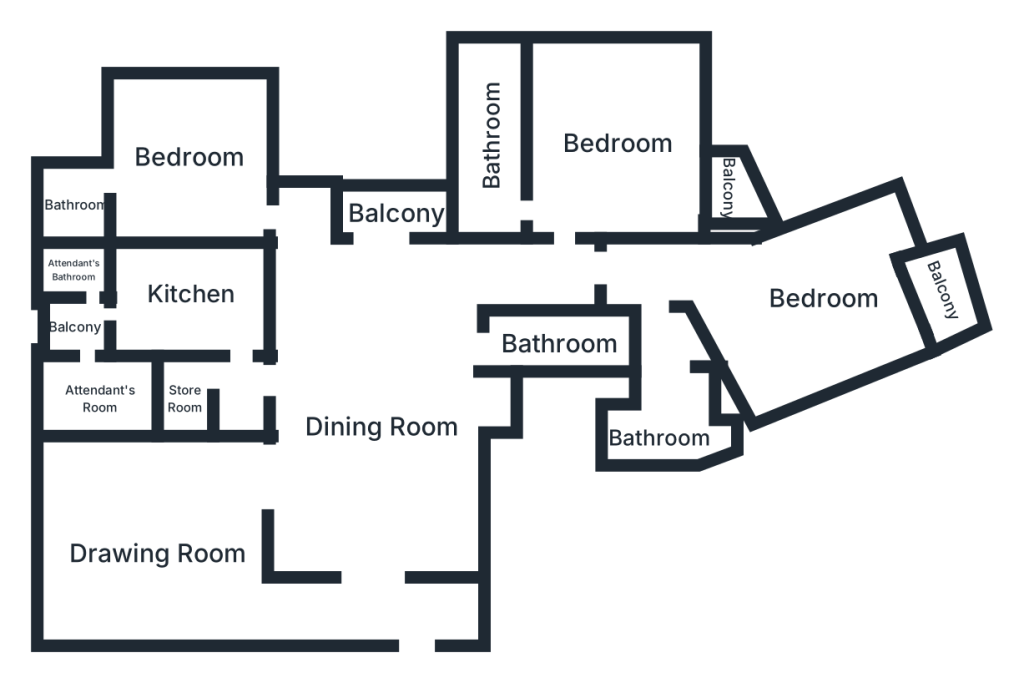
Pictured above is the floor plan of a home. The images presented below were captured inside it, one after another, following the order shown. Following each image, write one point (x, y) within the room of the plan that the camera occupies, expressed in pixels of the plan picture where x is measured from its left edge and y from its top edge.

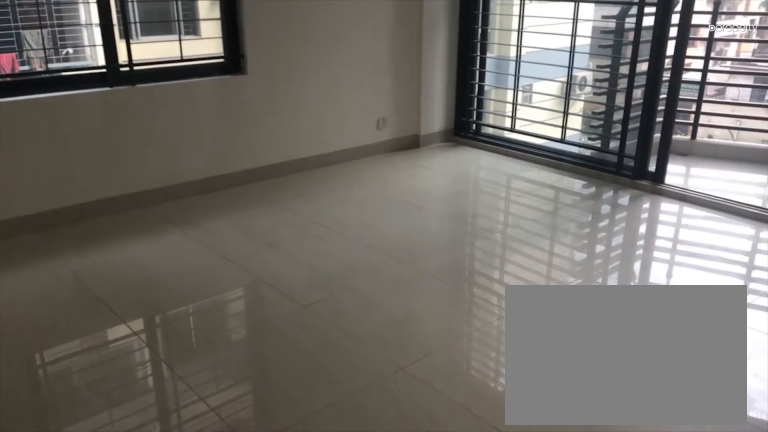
(618, 148)
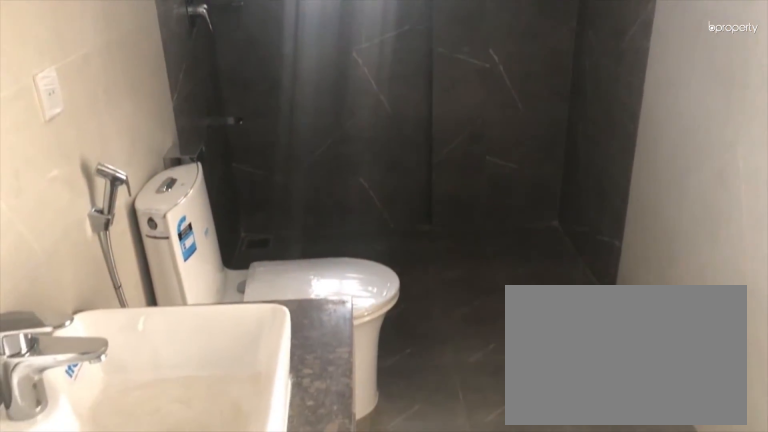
(493, 132)
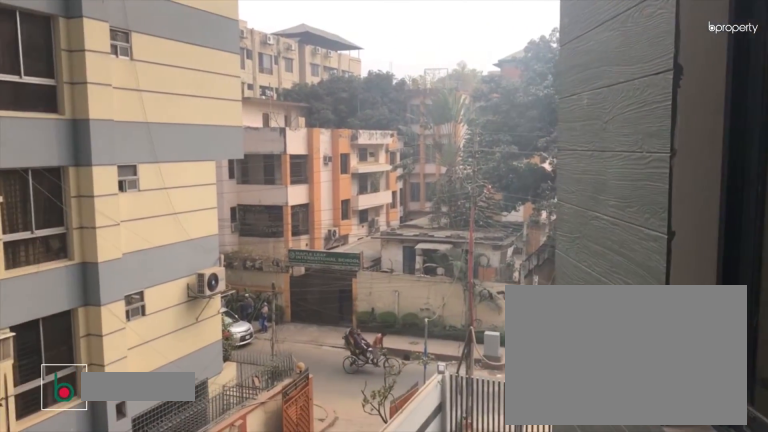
(727, 183)
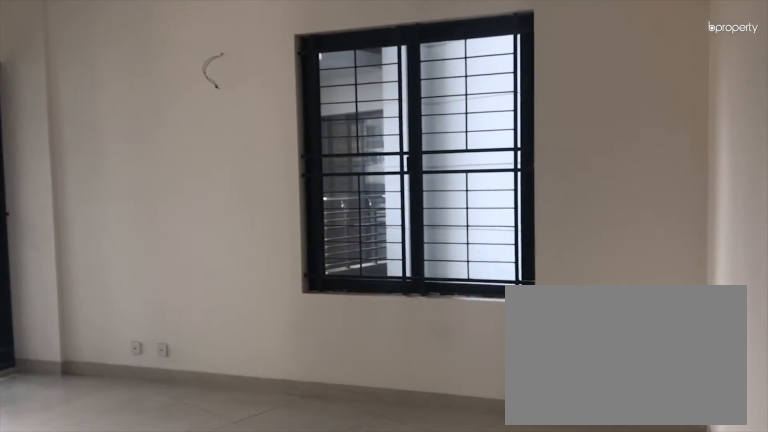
(822, 298)
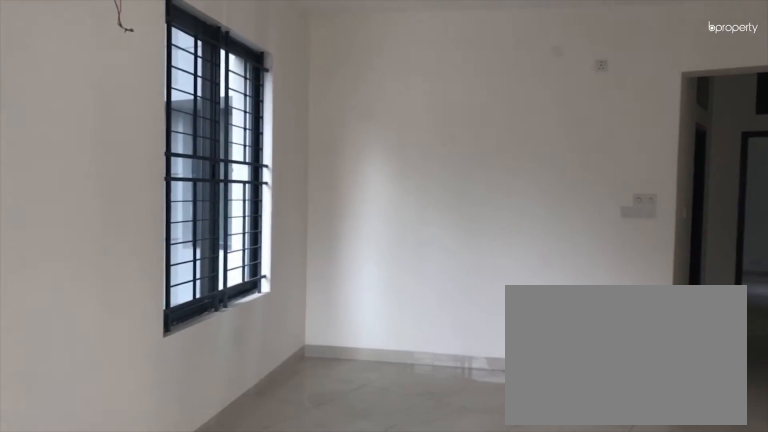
(822, 298)
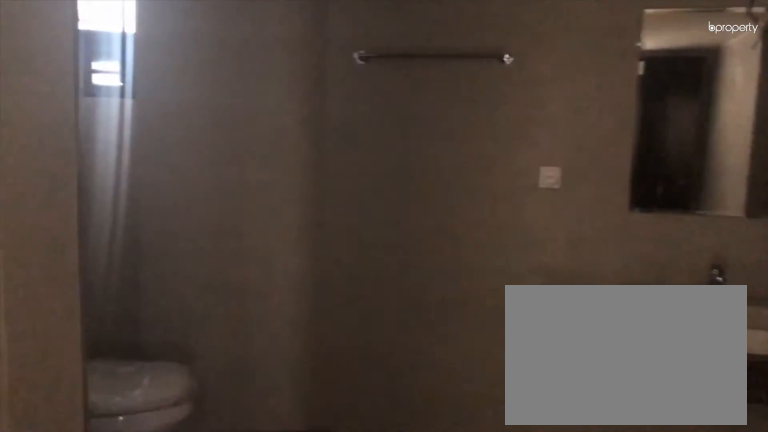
(672, 421)
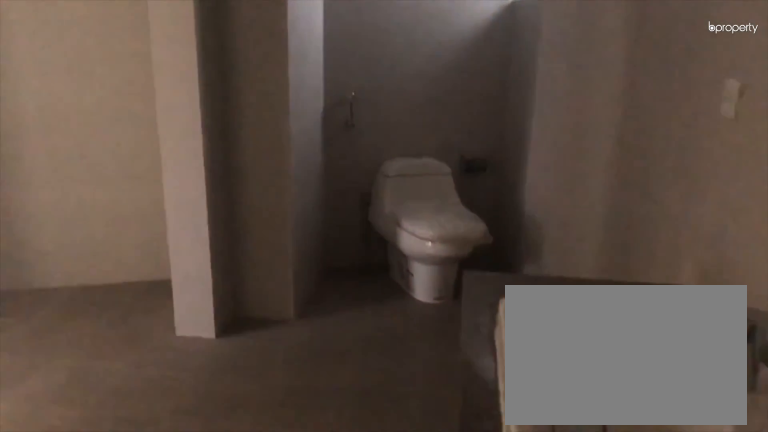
(672, 421)
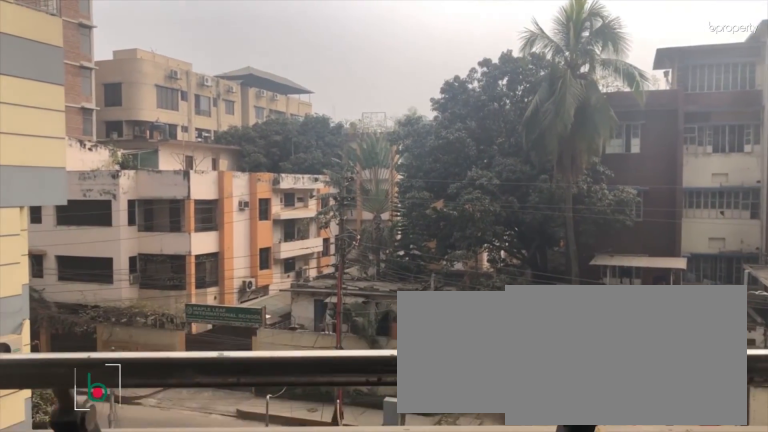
(947, 295)
